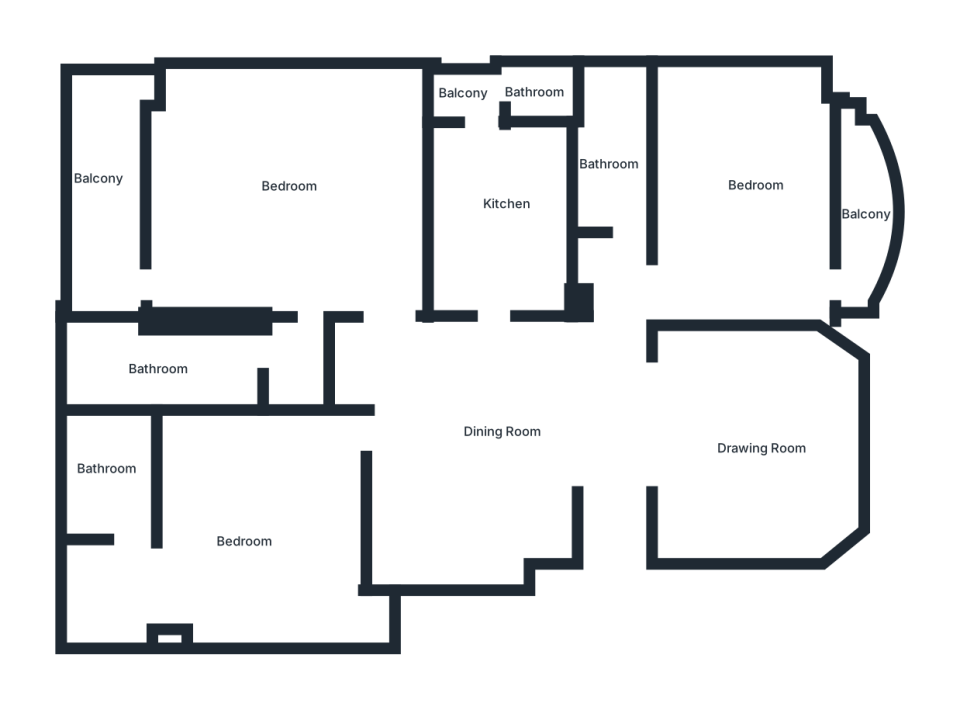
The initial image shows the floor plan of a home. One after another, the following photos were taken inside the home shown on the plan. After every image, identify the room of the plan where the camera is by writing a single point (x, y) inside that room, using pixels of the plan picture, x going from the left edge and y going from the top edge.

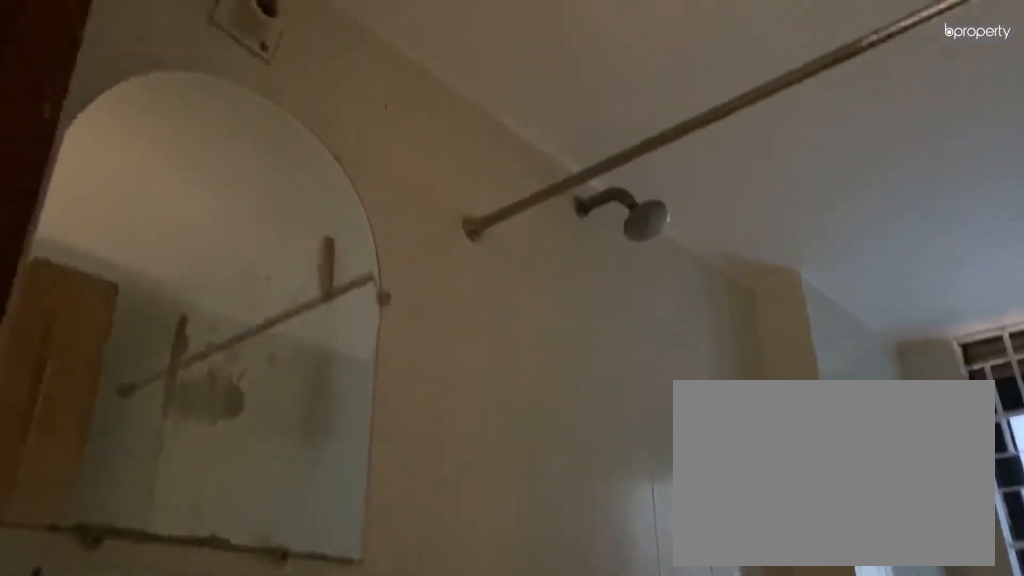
(605, 179)
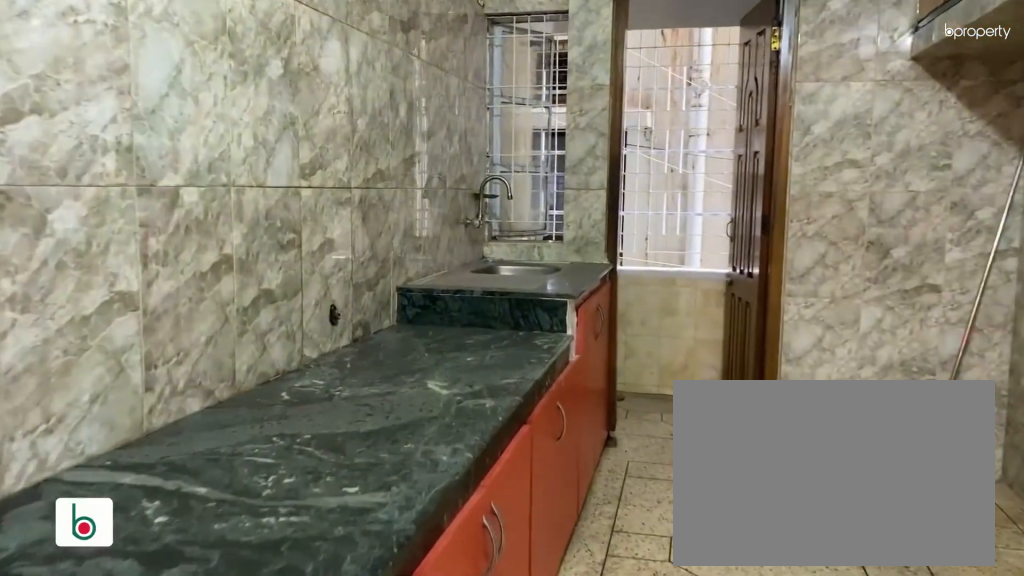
(486, 266)
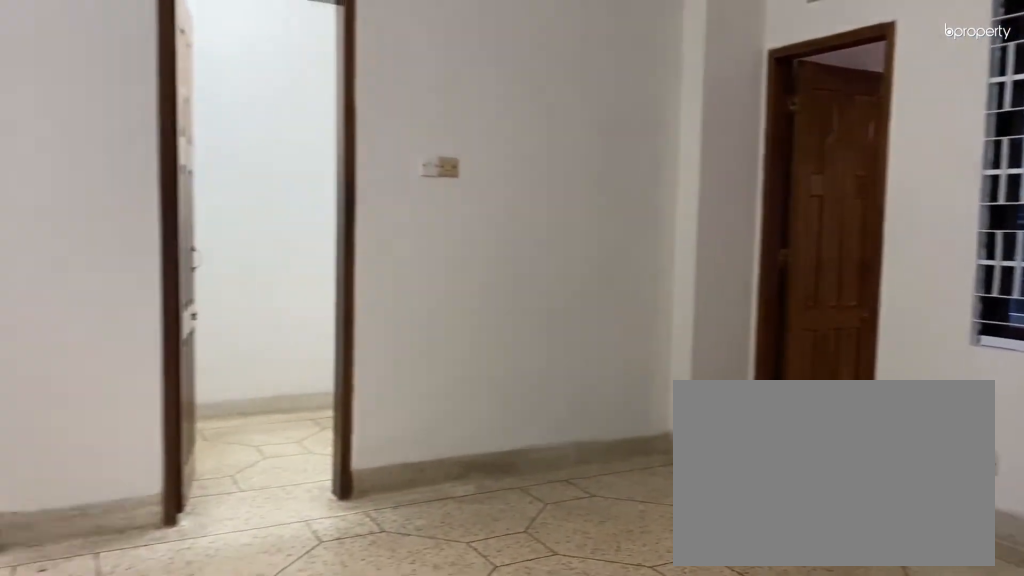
(288, 189)
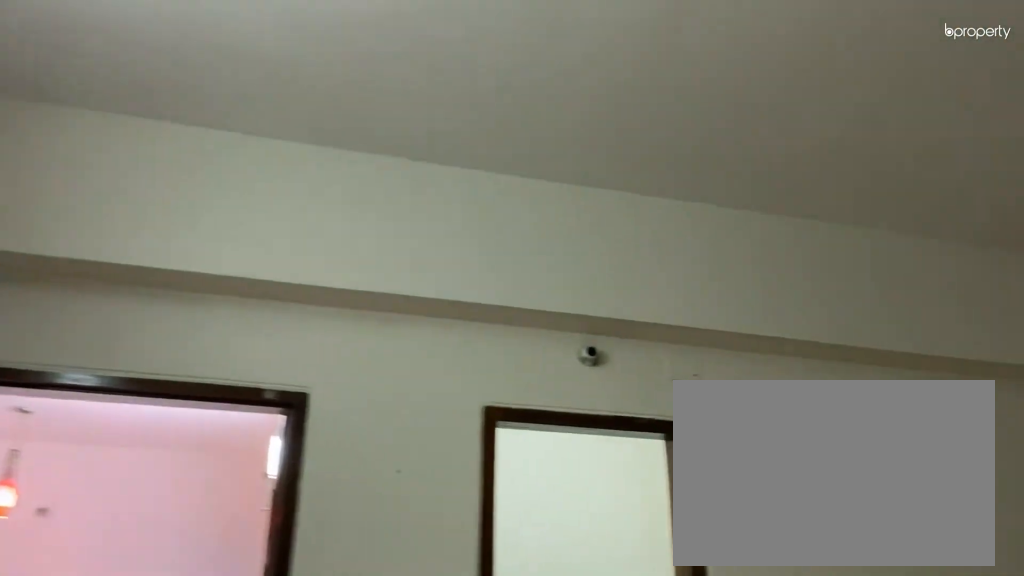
(288, 189)
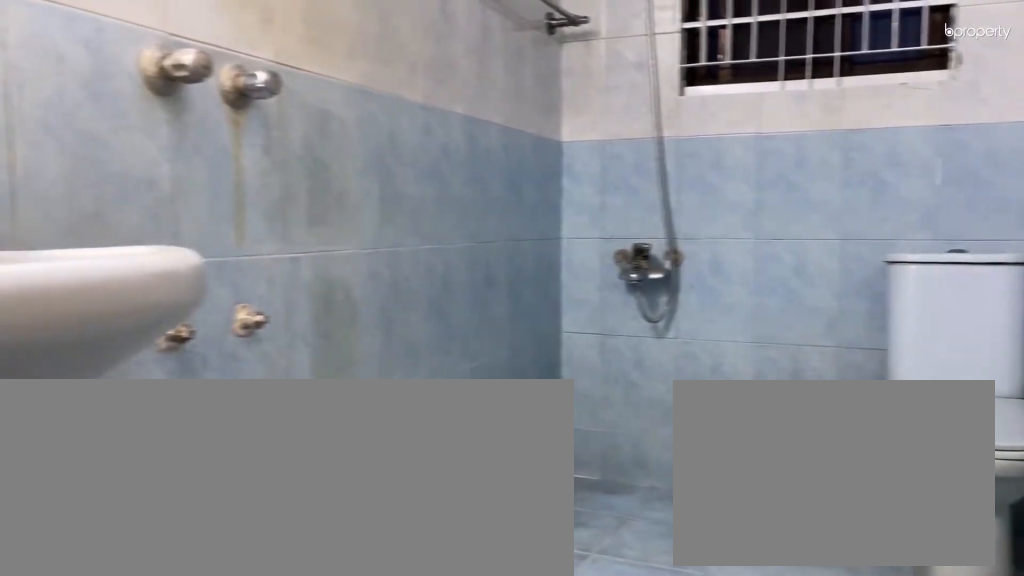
(166, 367)
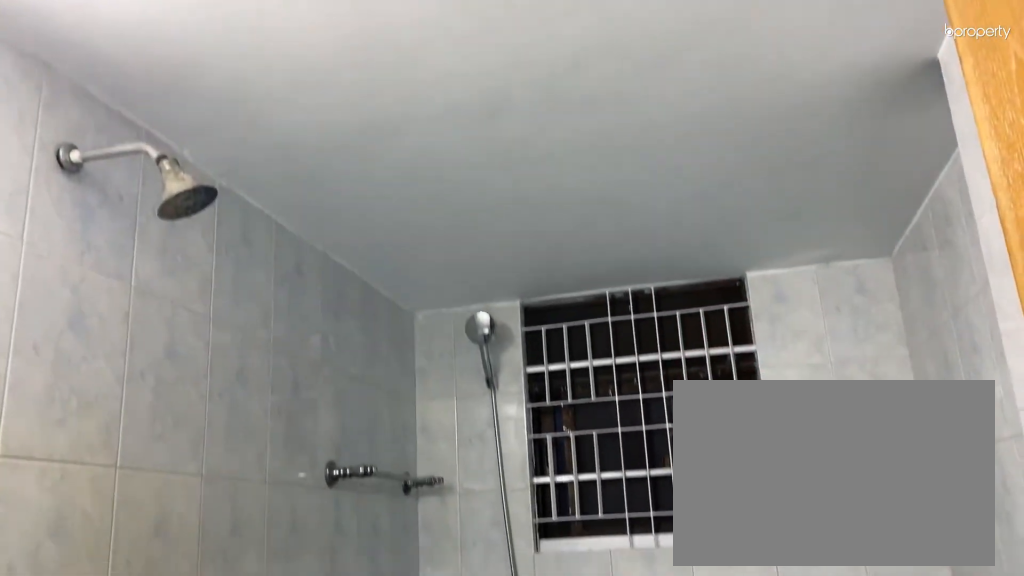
(166, 367)
